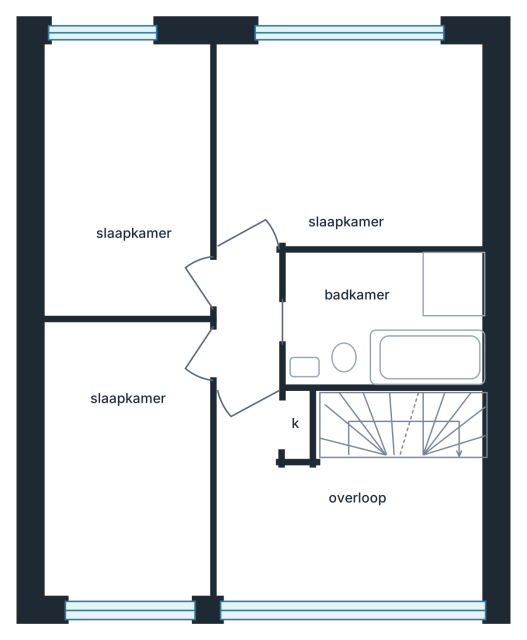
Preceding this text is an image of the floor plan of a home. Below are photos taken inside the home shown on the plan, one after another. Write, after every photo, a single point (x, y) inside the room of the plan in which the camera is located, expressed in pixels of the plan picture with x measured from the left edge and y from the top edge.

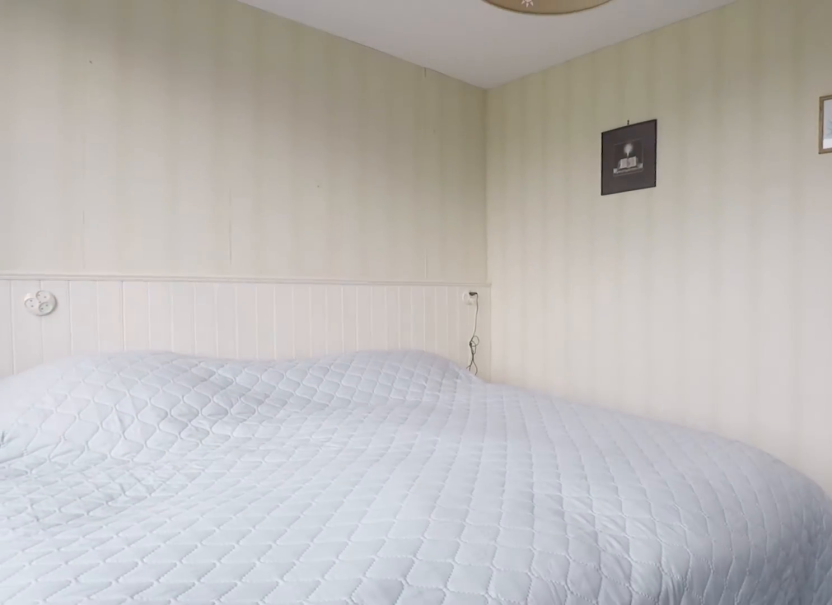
(358, 151)
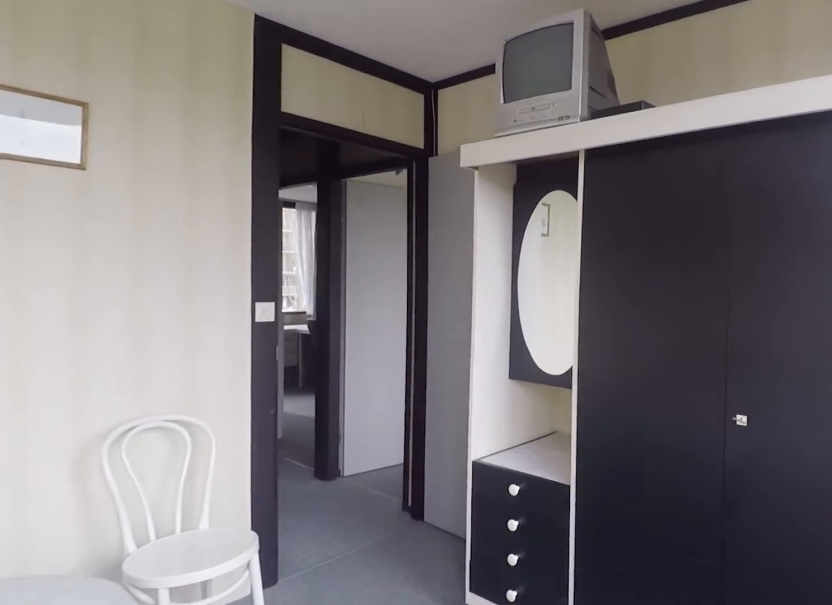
(358, 151)
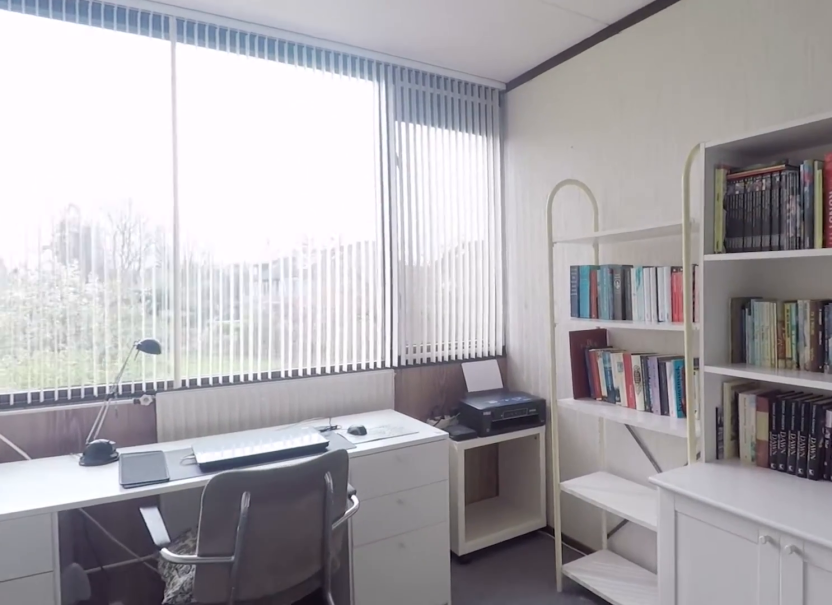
(119, 184)
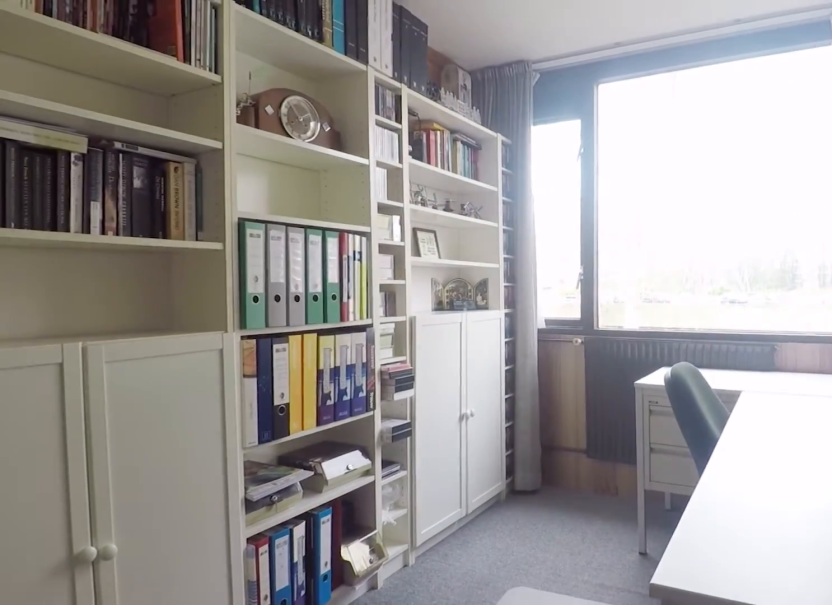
(132, 442)
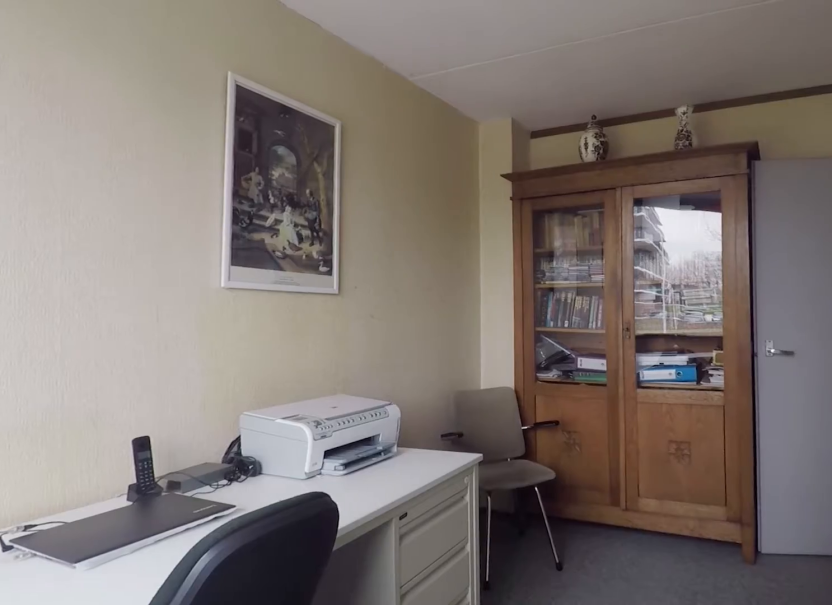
(132, 442)
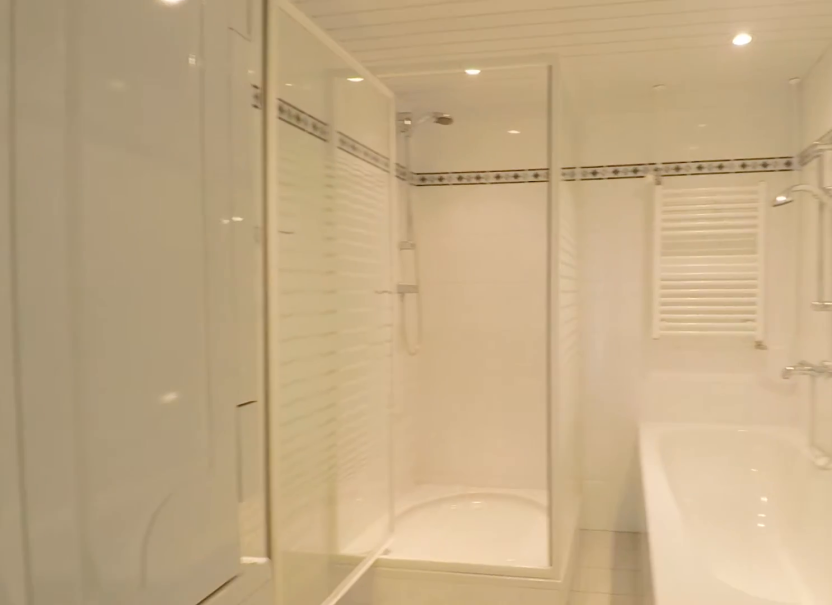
(389, 319)
